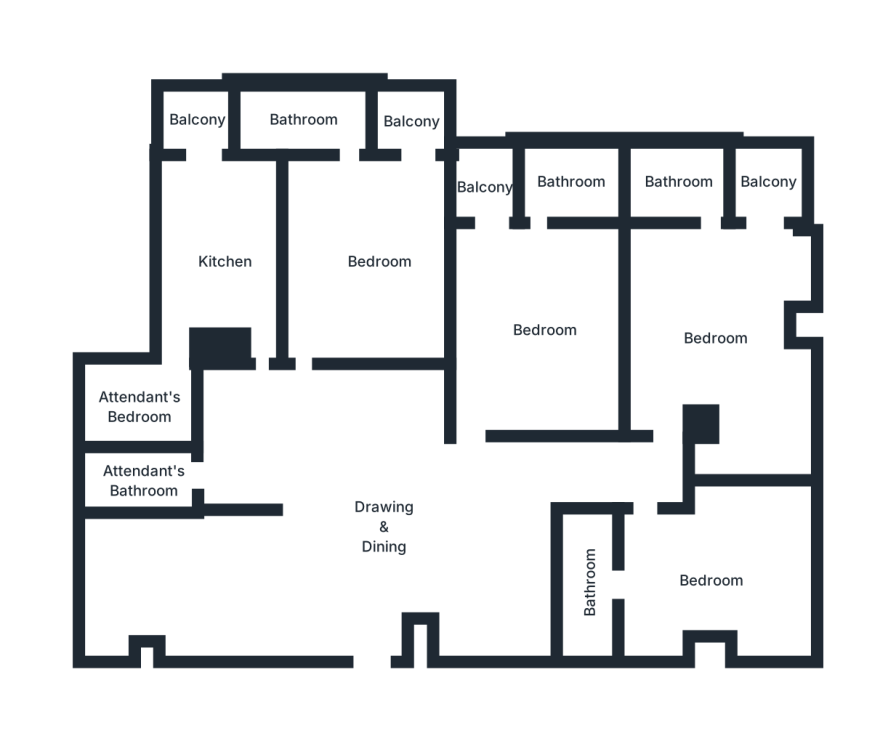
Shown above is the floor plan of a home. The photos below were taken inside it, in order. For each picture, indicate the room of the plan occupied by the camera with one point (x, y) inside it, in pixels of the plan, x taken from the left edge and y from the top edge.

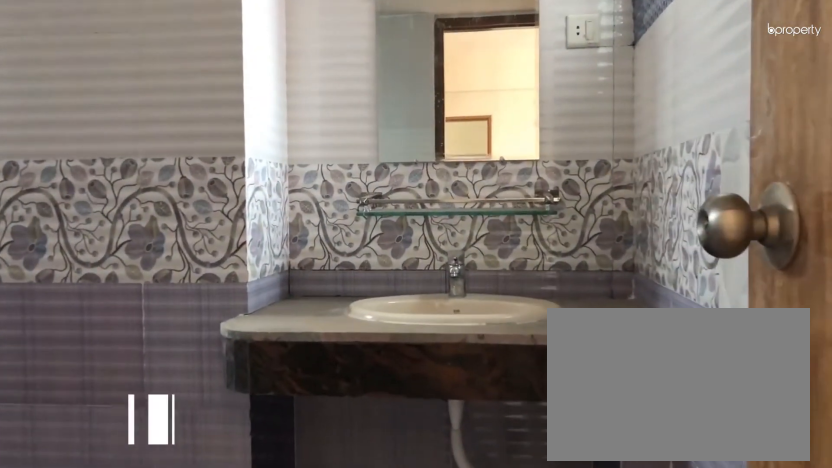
(299, 119)
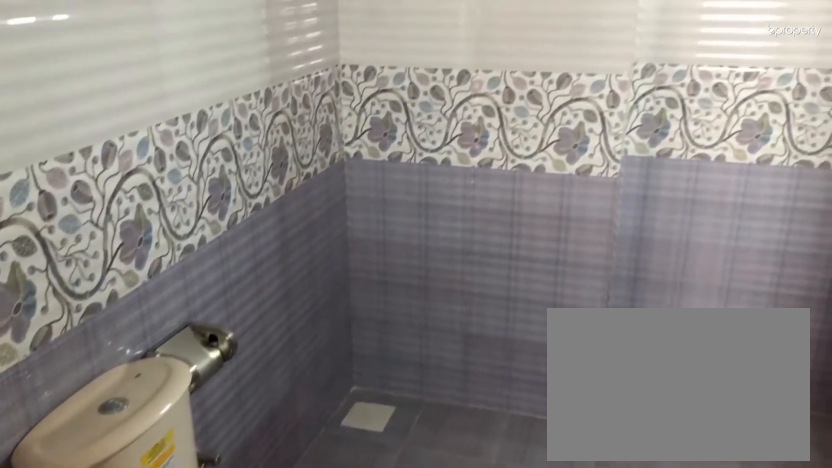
(299, 119)
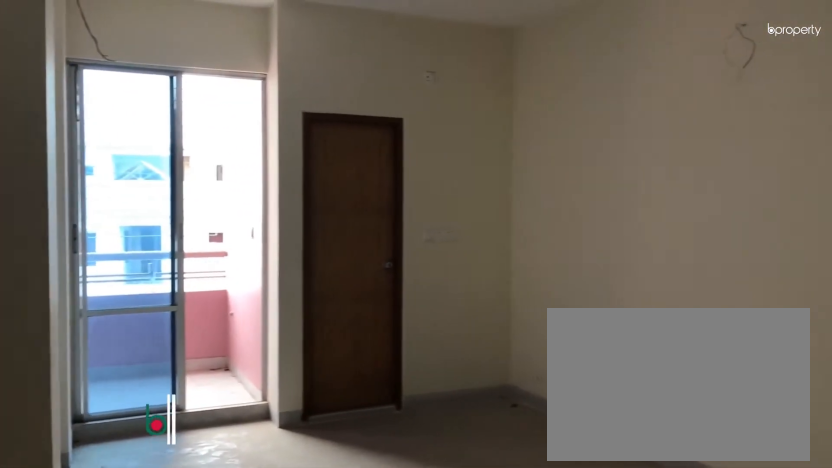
(545, 333)
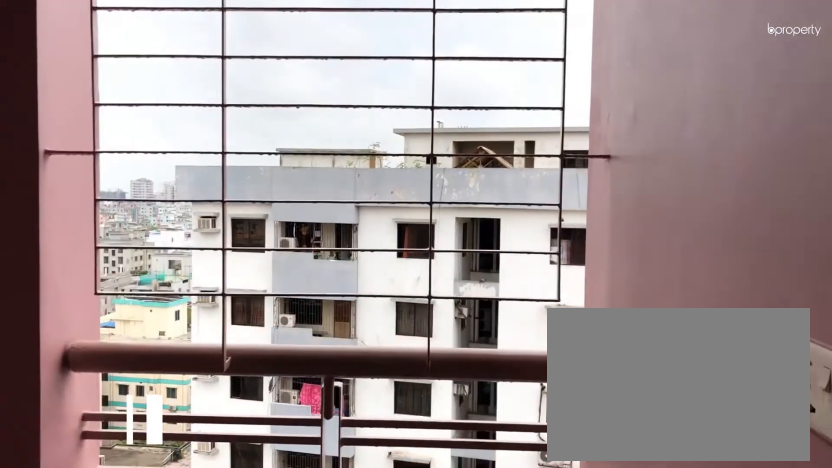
(486, 191)
